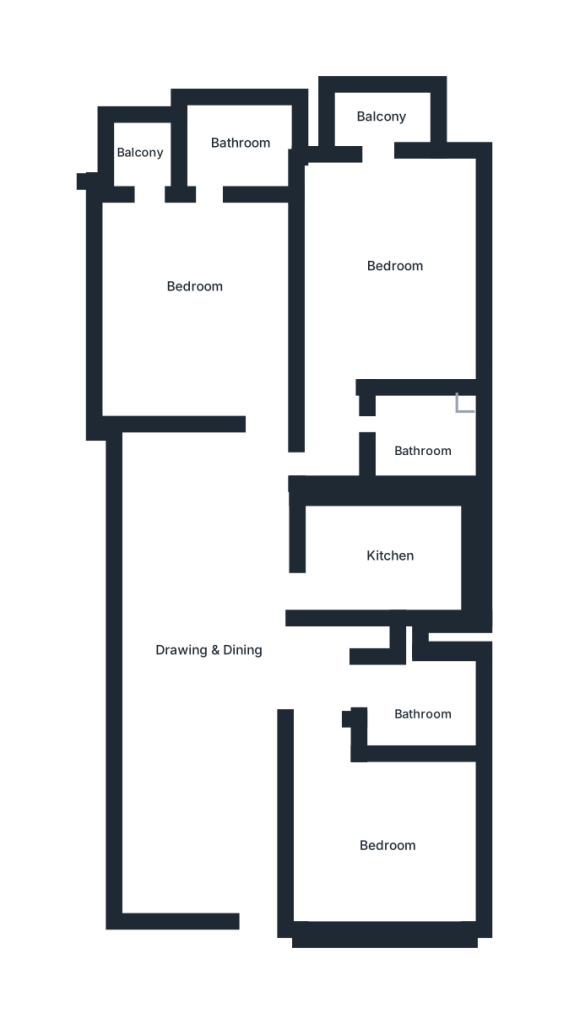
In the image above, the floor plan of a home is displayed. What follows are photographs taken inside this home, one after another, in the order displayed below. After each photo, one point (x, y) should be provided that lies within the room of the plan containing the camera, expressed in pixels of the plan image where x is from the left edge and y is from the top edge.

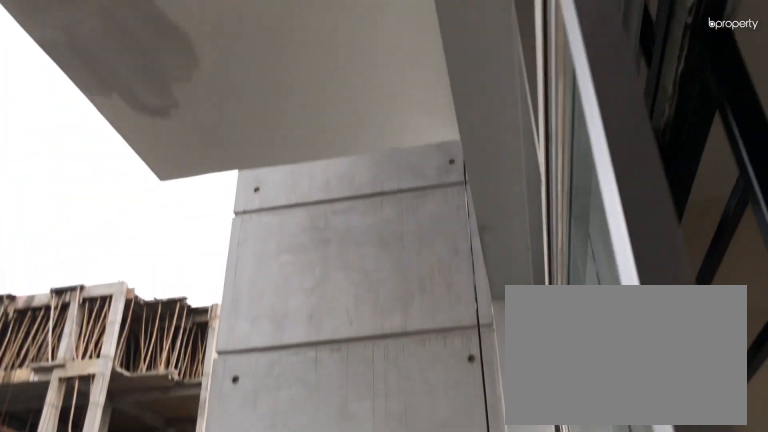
(376, 115)
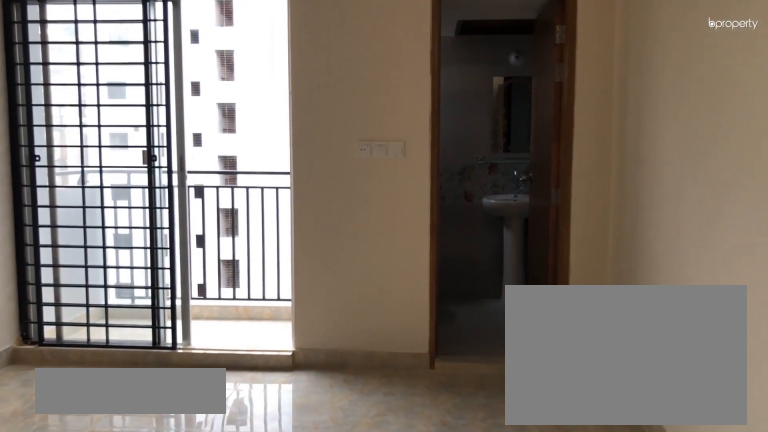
(194, 302)
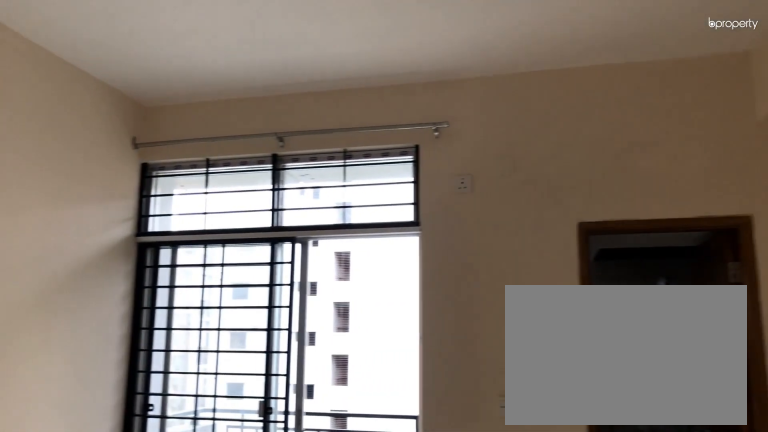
(194, 302)
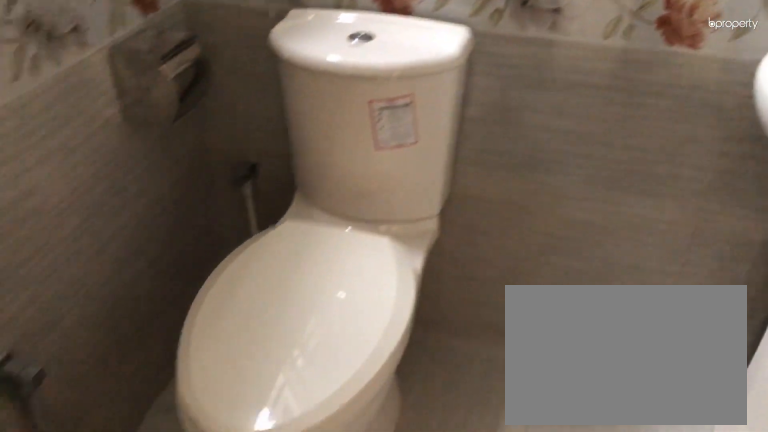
(237, 143)
